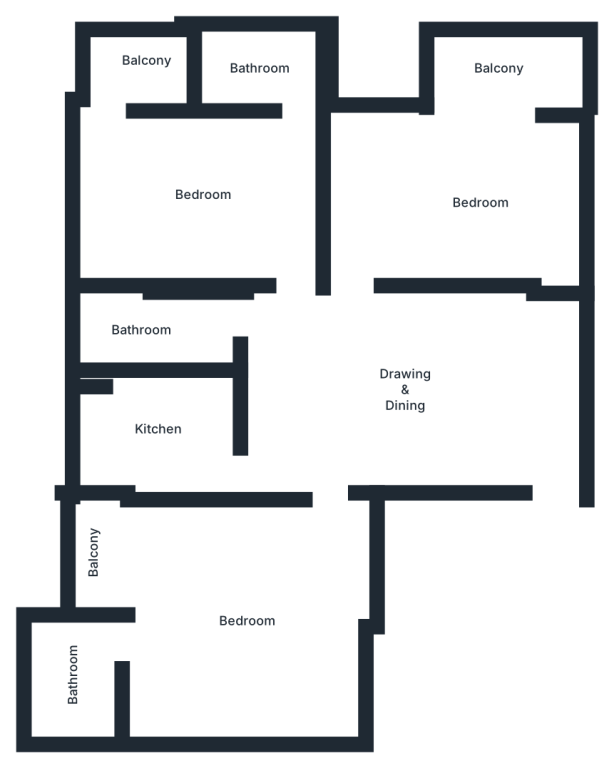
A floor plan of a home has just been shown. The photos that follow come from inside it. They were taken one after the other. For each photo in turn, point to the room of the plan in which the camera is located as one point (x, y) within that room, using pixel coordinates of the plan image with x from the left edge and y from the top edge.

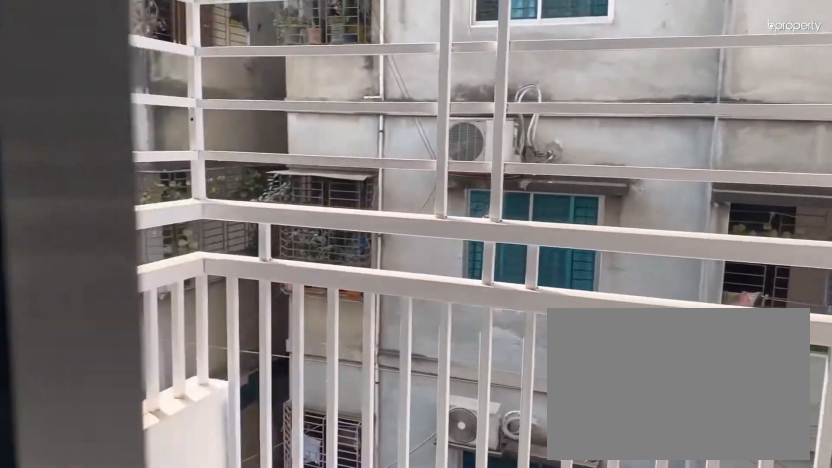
(501, 73)
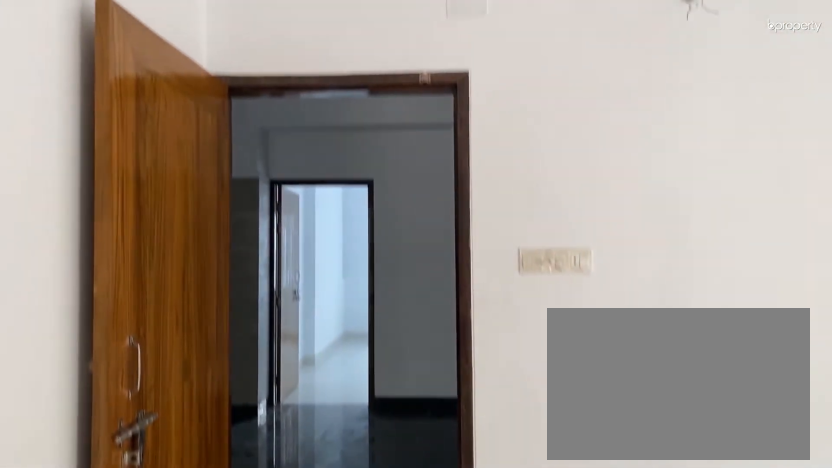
(210, 190)
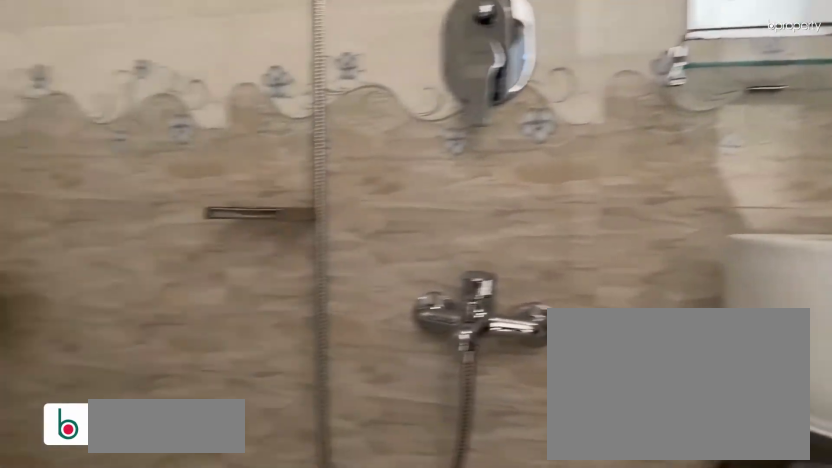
(259, 63)
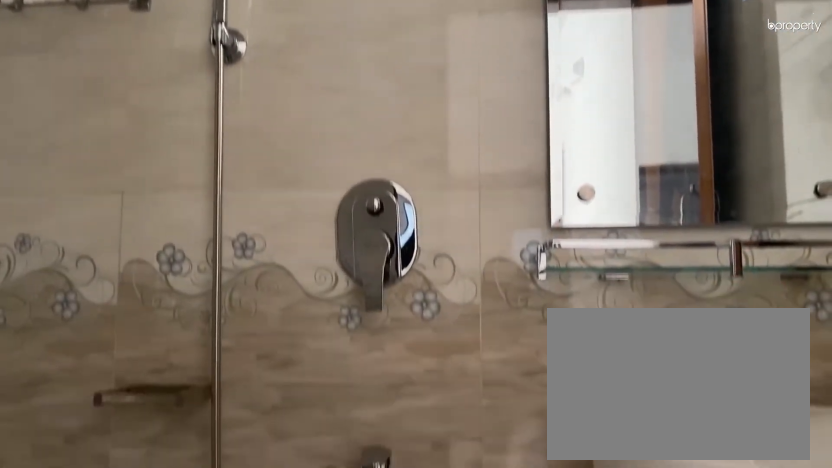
(259, 63)
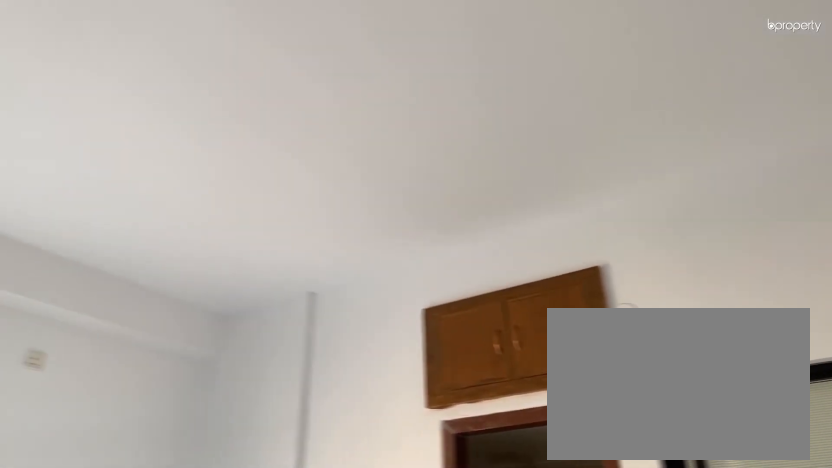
(249, 623)
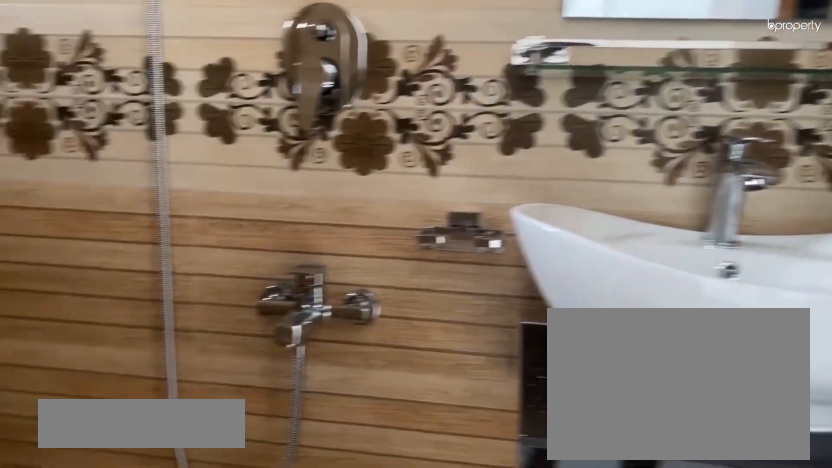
(73, 664)
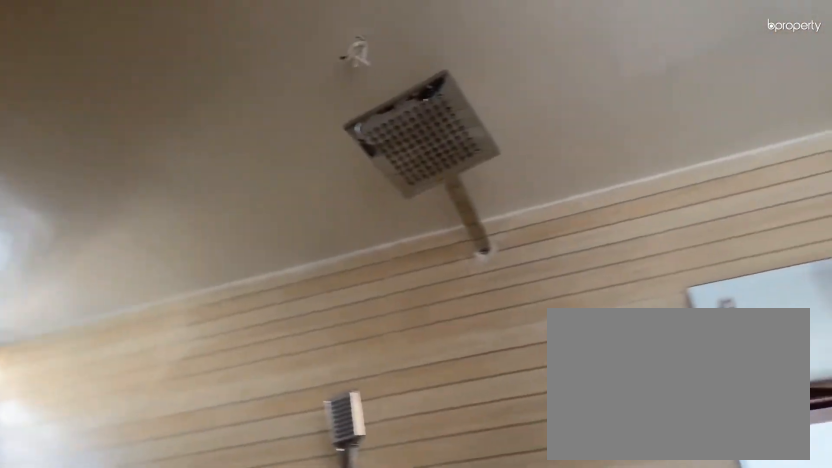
(73, 664)
